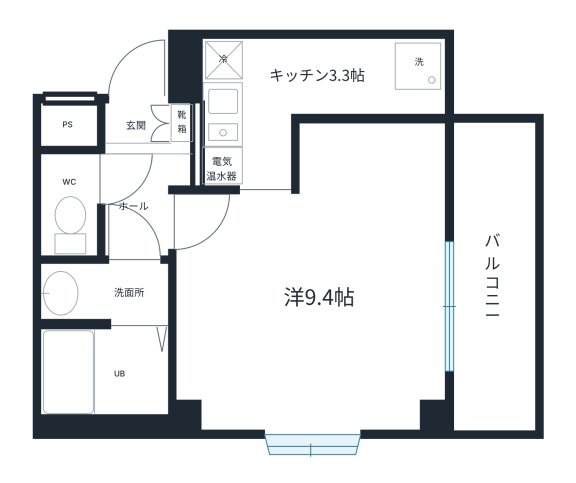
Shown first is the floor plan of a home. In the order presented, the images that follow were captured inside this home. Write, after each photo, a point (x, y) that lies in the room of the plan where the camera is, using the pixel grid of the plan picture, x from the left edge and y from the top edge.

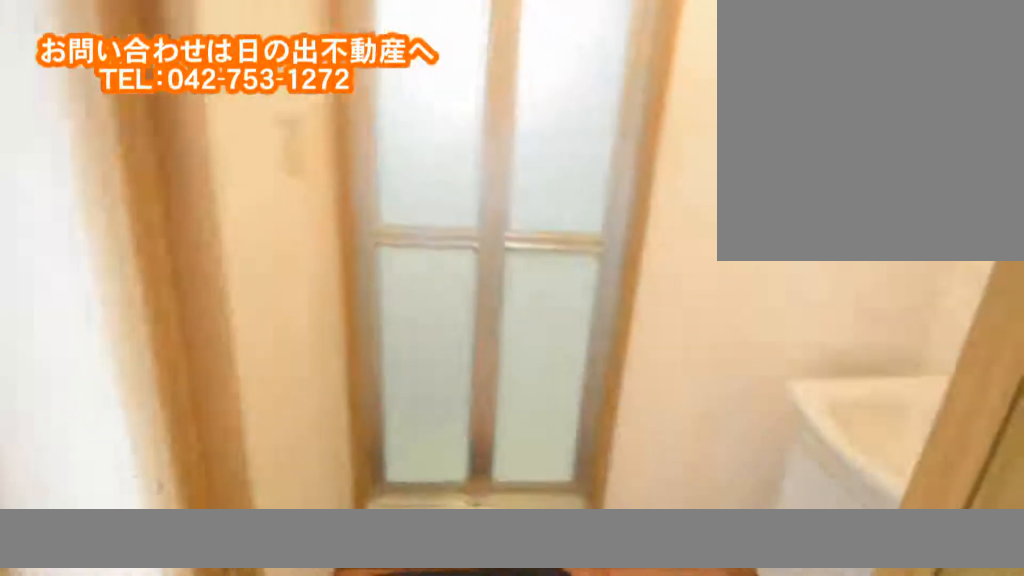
(100, 294)
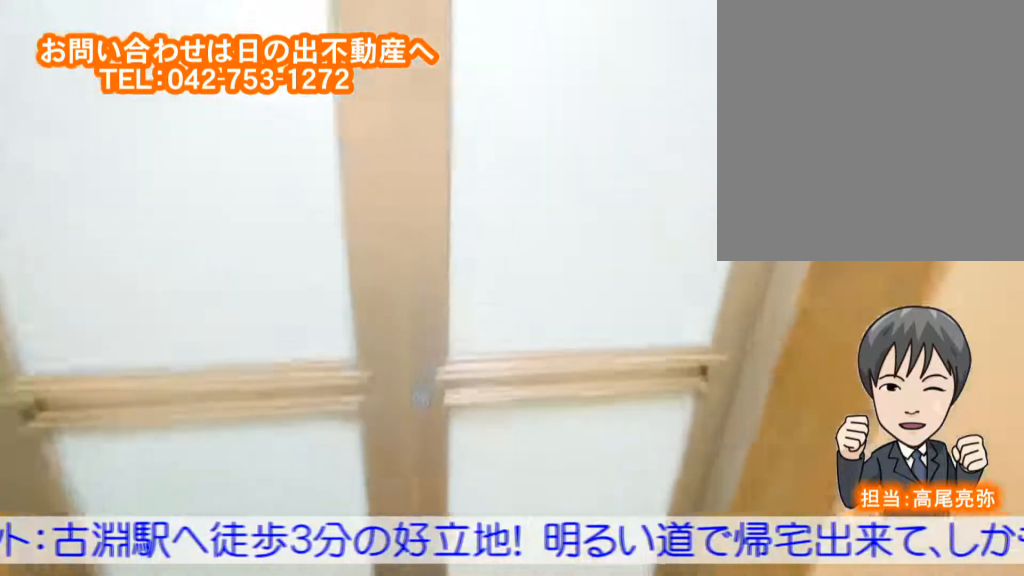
(99, 294)
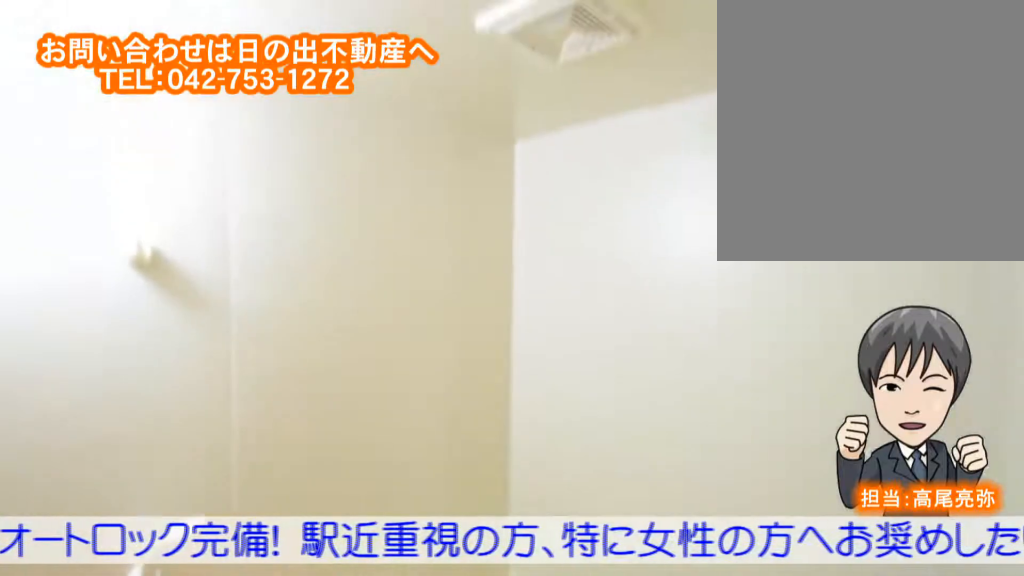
(94, 367)
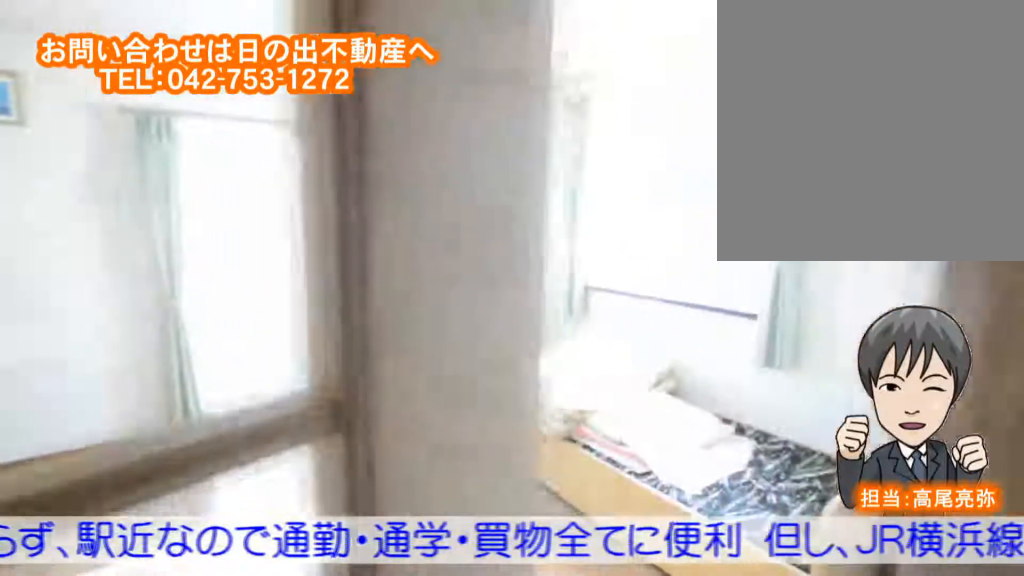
(326, 331)
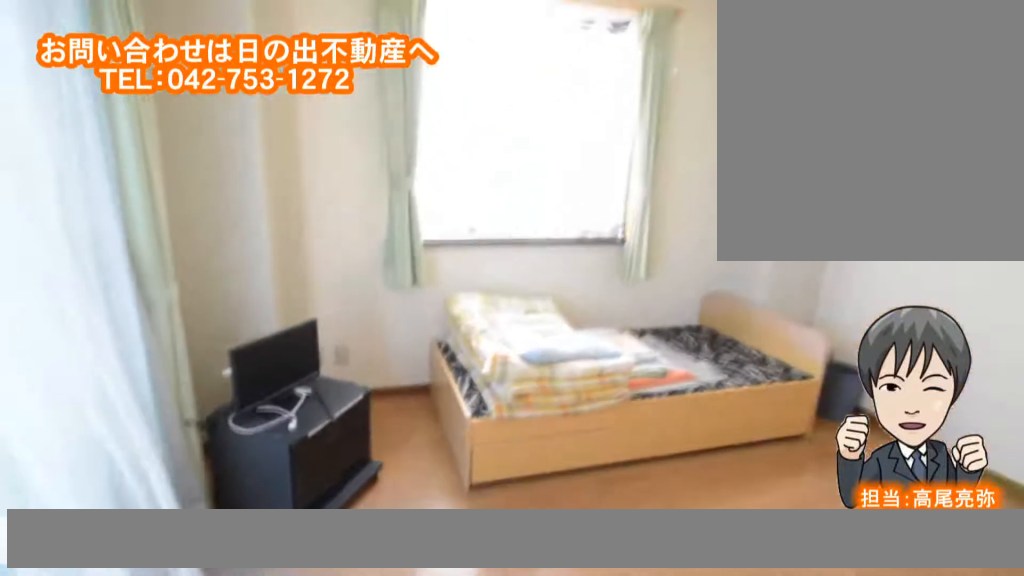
(326, 330)
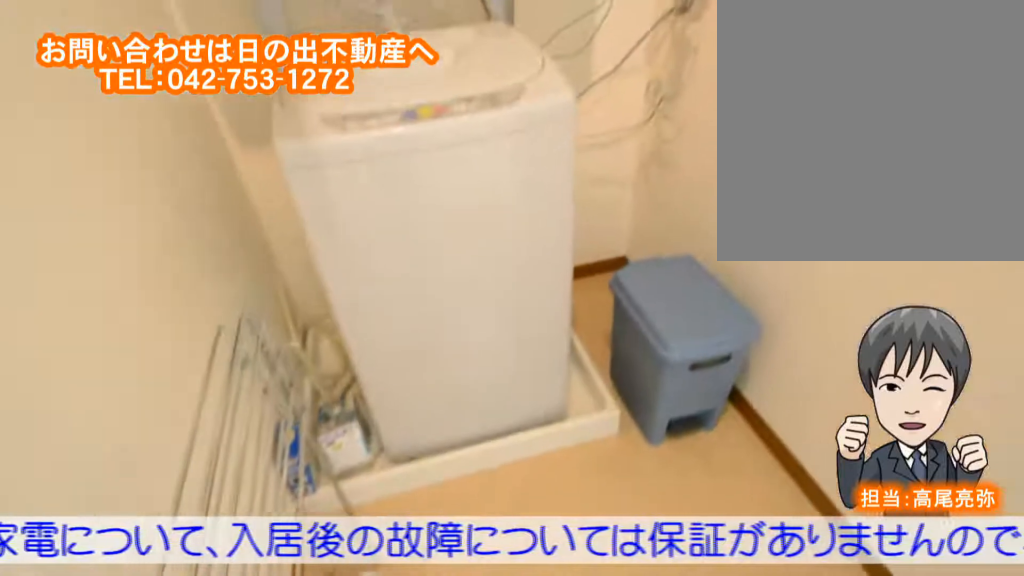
(287, 85)
